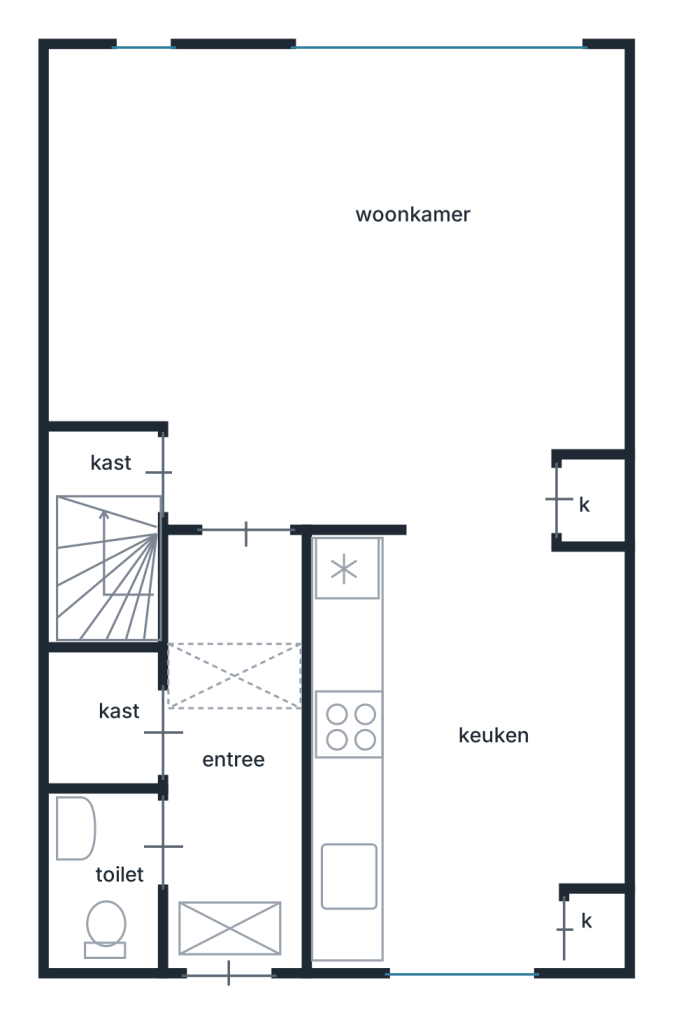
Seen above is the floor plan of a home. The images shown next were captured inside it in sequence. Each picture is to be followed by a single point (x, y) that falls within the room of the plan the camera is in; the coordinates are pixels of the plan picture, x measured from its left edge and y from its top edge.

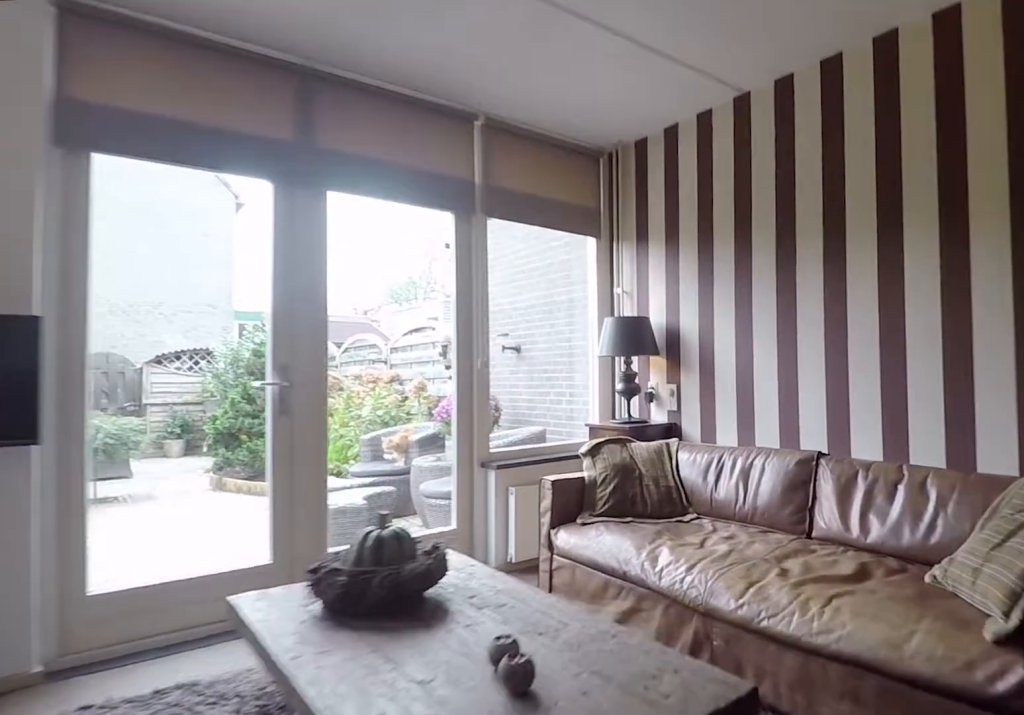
(316, 220)
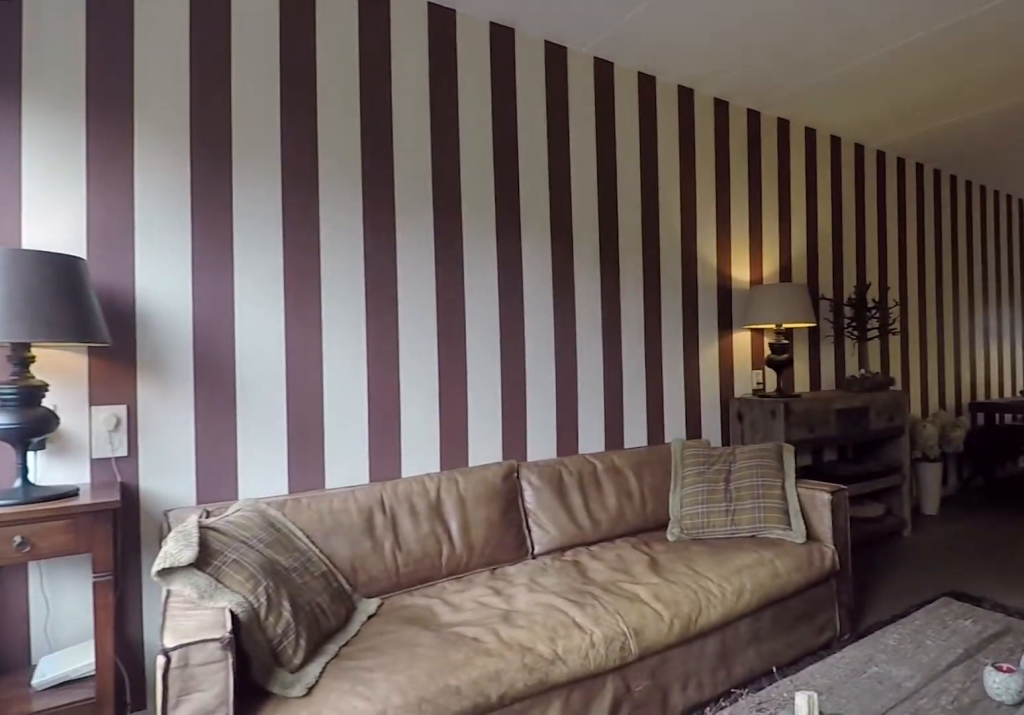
(316, 220)
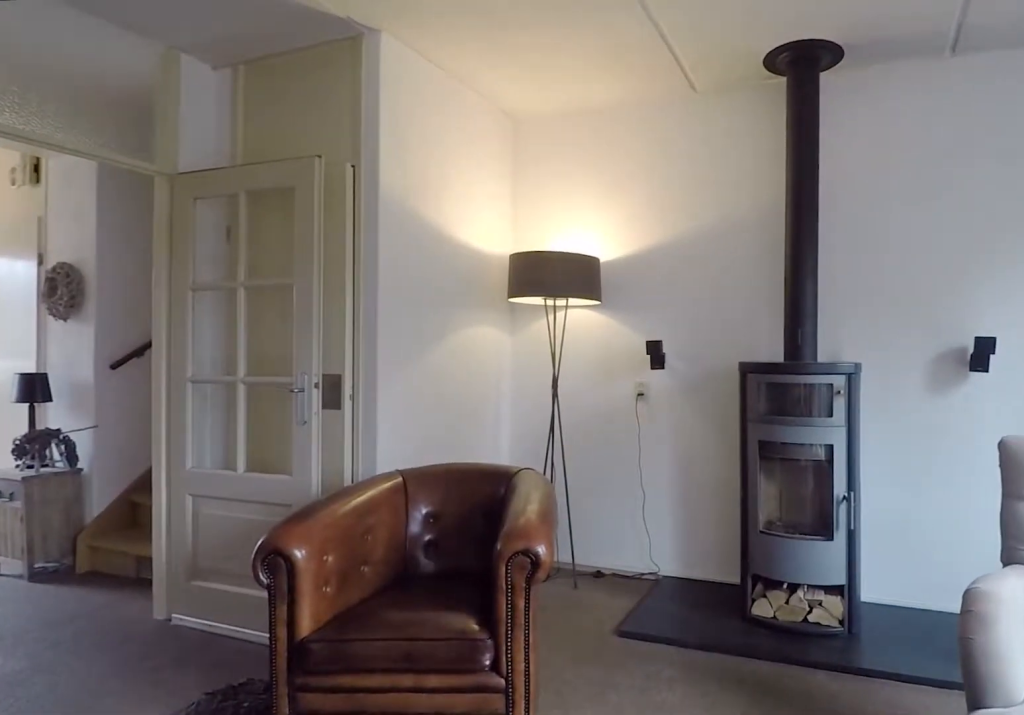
(328, 317)
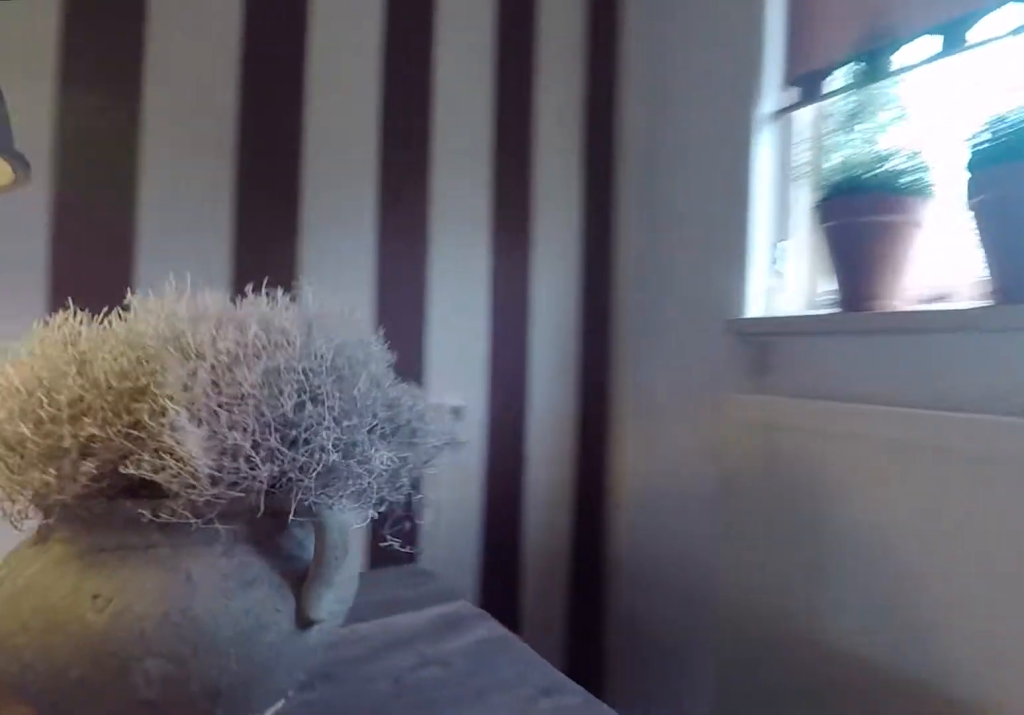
(345, 787)
